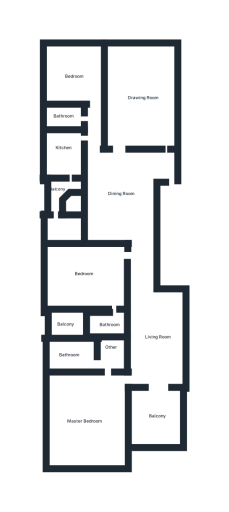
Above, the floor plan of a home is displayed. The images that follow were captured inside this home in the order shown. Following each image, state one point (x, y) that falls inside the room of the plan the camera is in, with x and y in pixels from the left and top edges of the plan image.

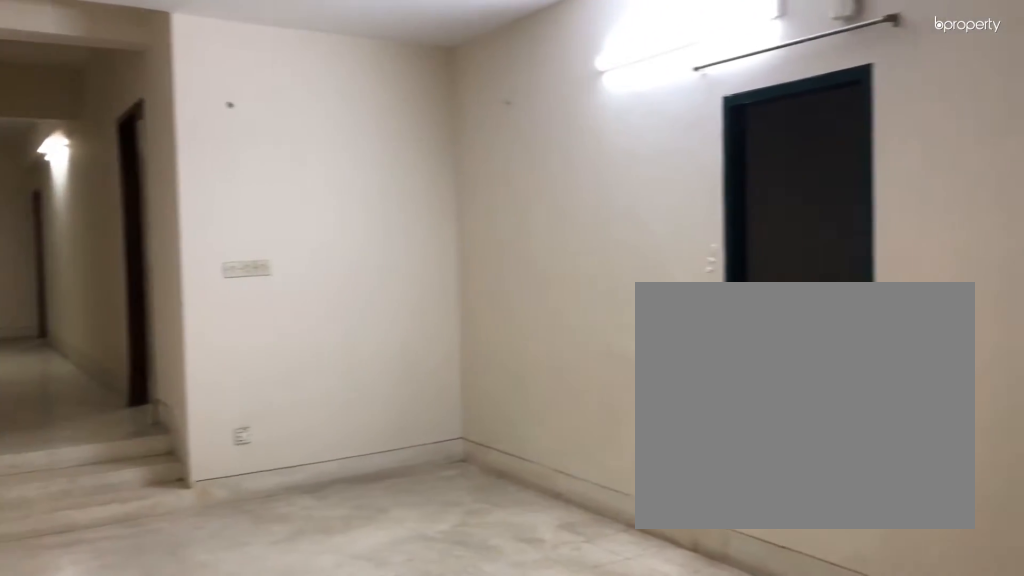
(121, 189)
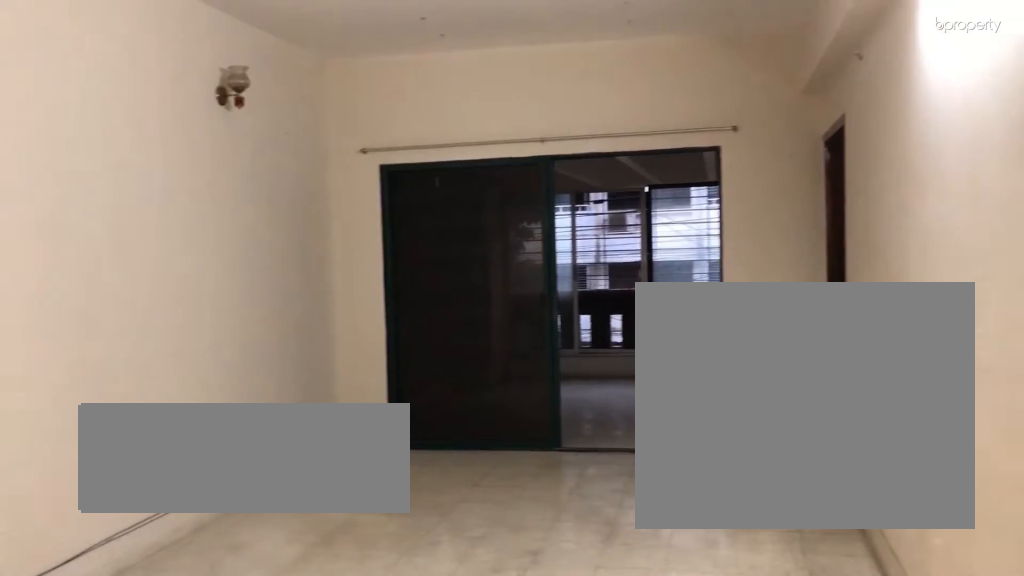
(159, 338)
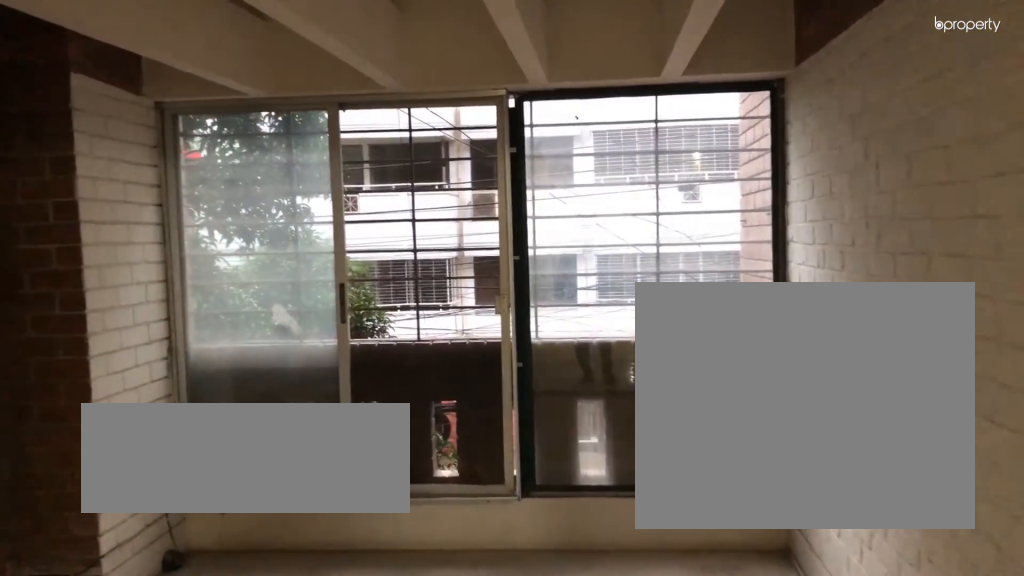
(155, 416)
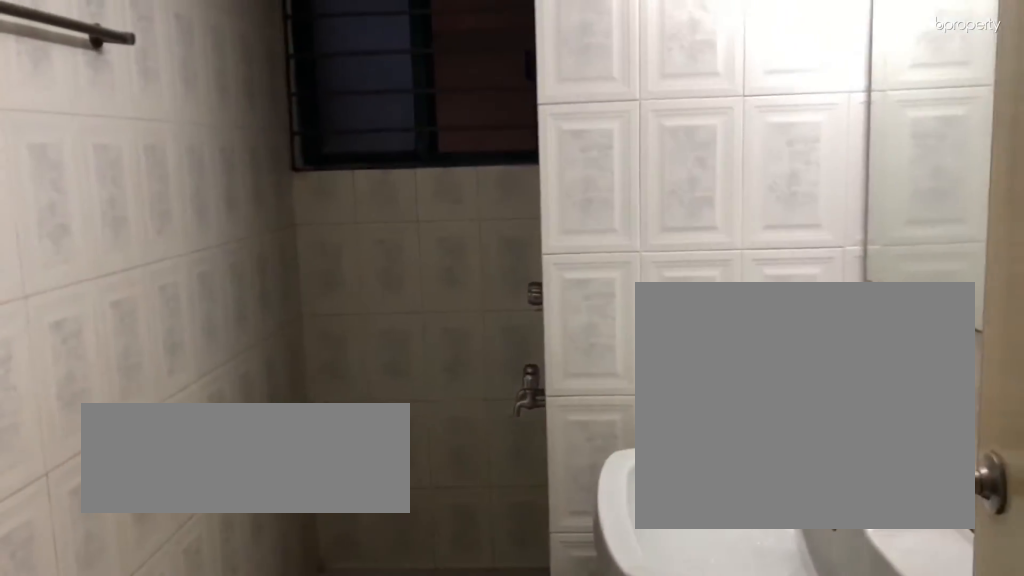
(69, 116)
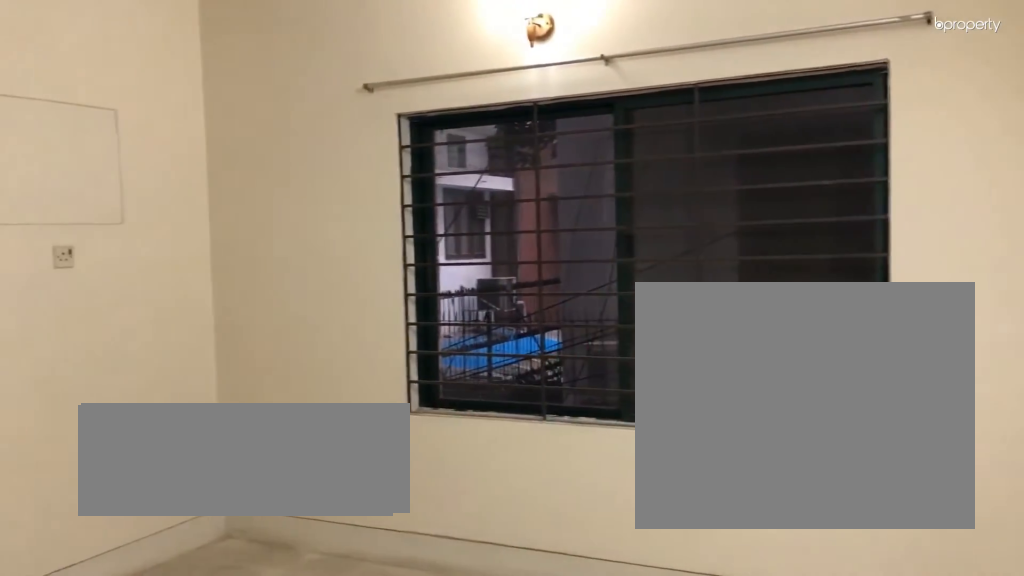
(74, 75)
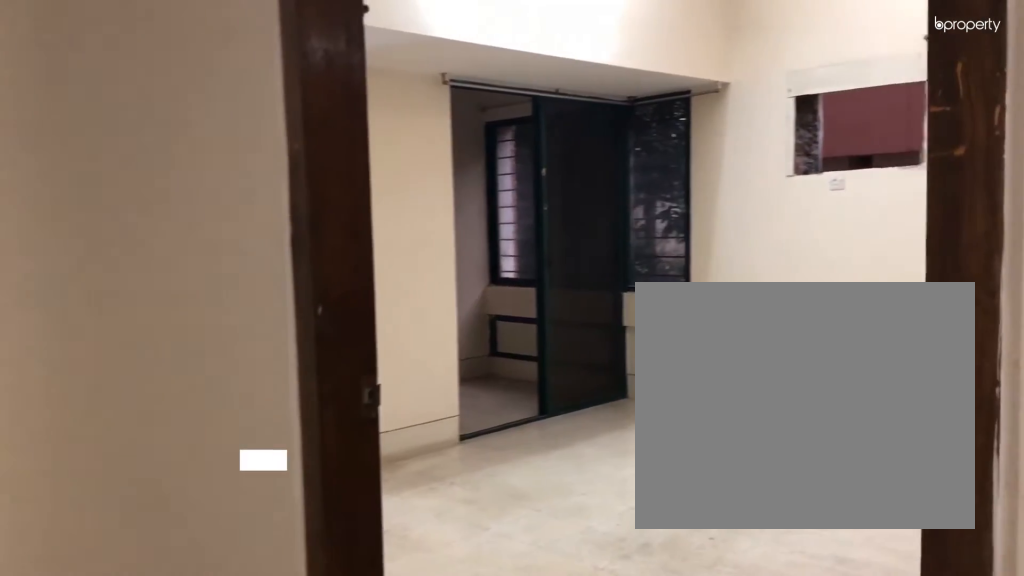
(86, 271)
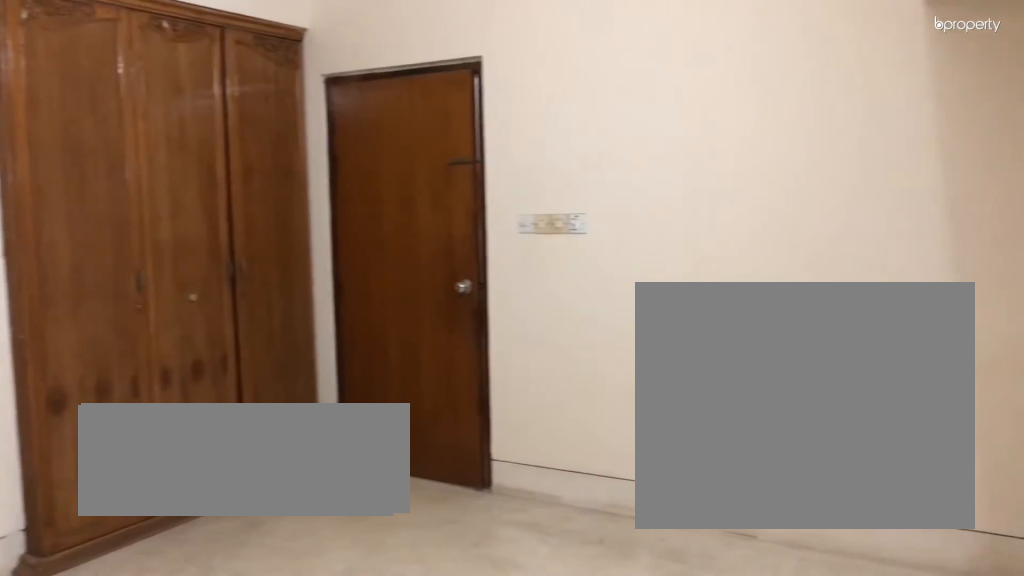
(86, 271)
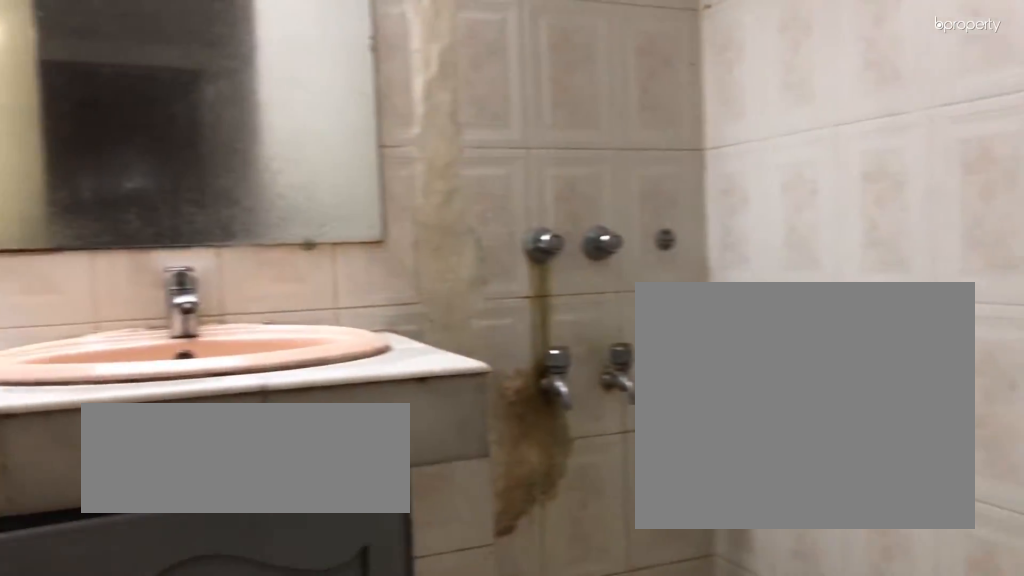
(106, 325)
